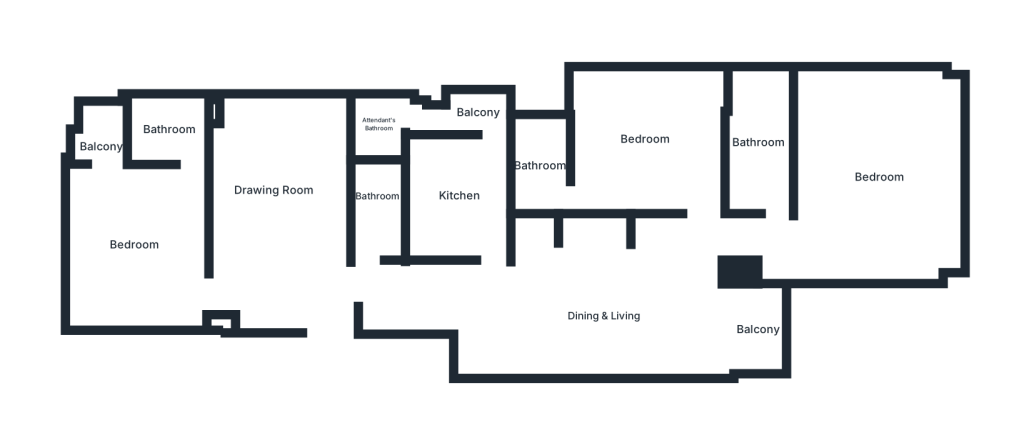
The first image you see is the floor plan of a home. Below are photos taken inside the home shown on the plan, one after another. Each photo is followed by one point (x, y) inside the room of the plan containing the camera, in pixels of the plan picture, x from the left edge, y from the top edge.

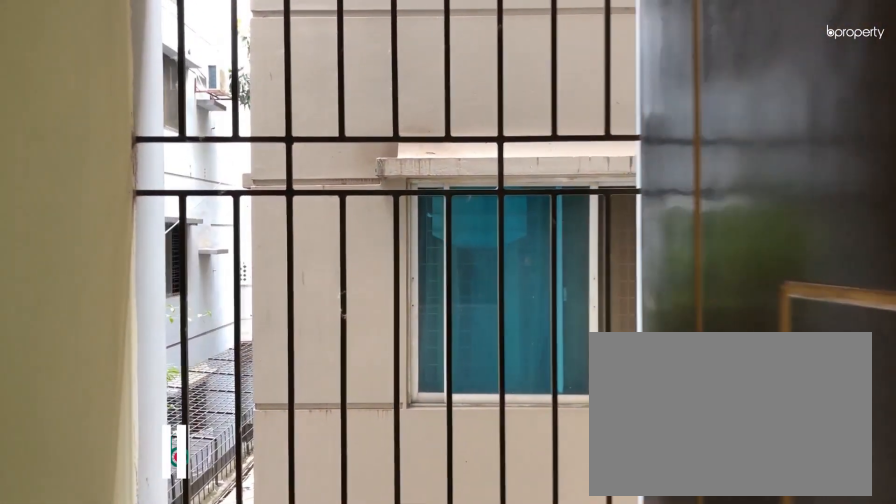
(99, 130)
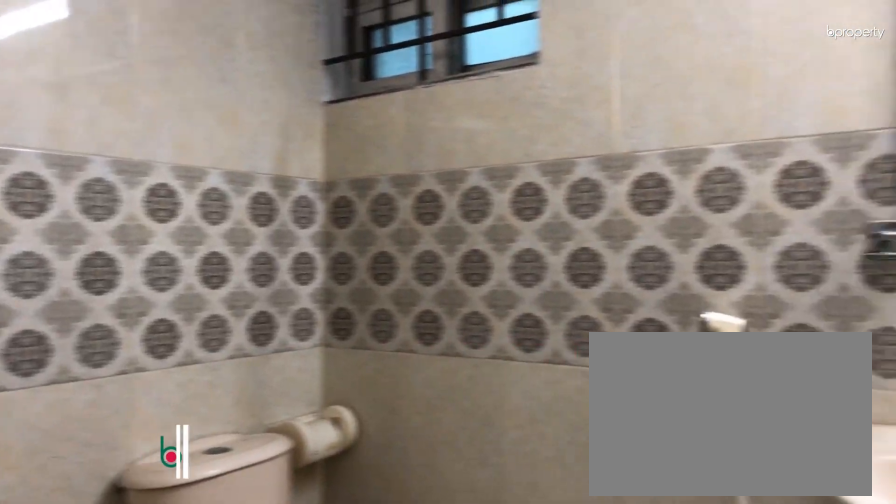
(161, 128)
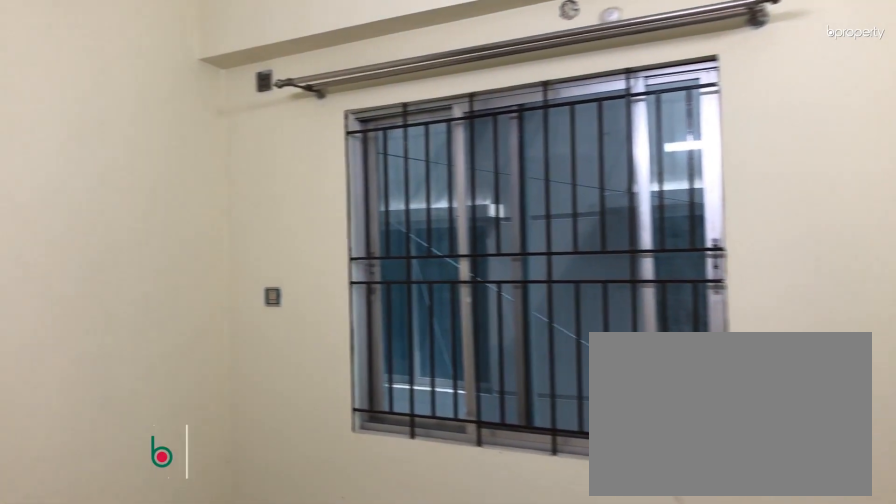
(643, 141)
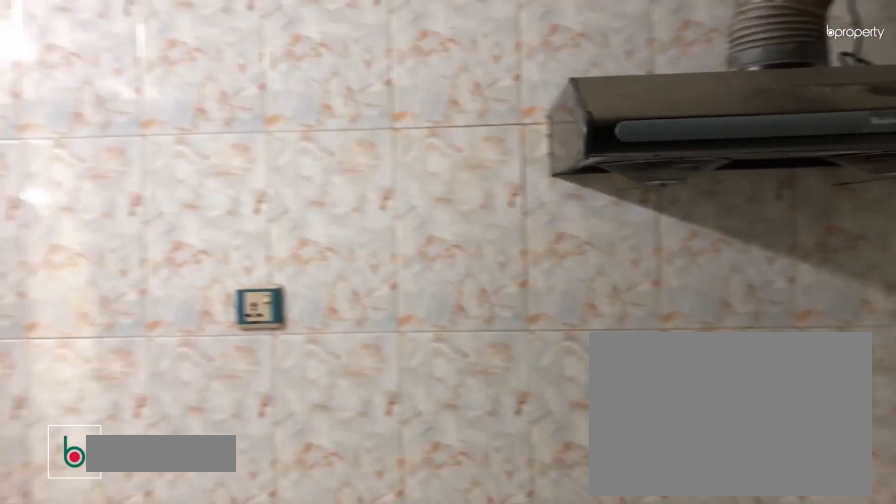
(454, 199)
